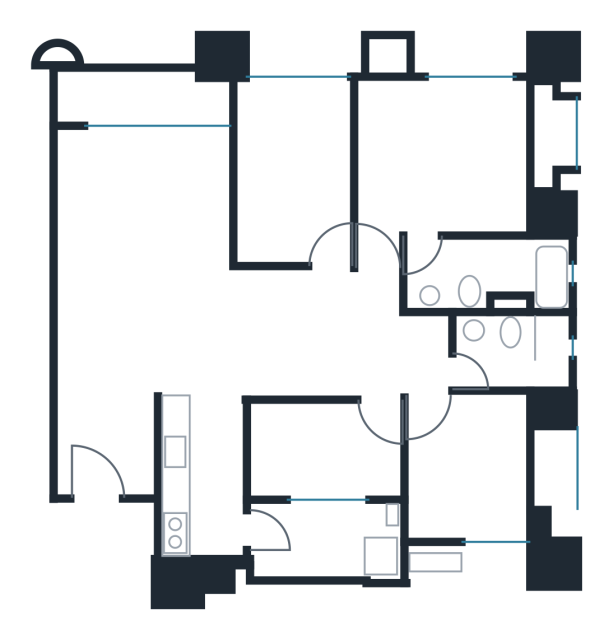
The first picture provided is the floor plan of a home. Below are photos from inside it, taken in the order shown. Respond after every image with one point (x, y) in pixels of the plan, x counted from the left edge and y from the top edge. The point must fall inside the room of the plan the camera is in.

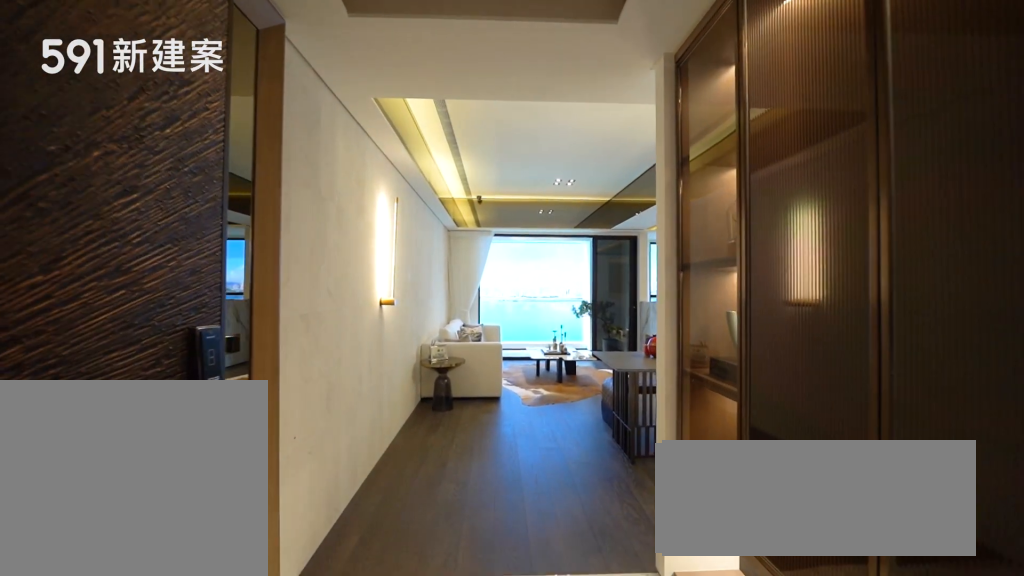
(108, 443)
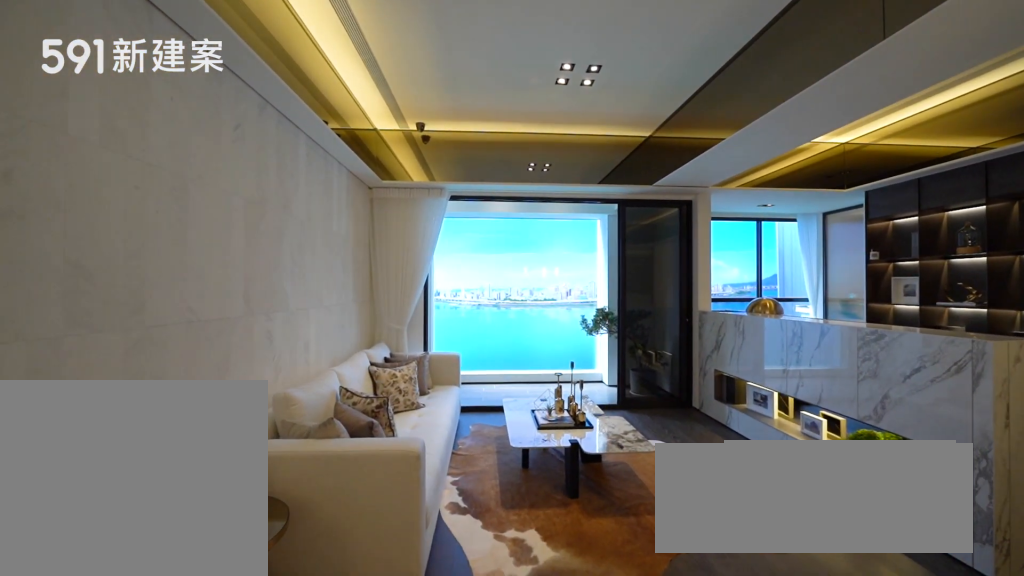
(143, 236)
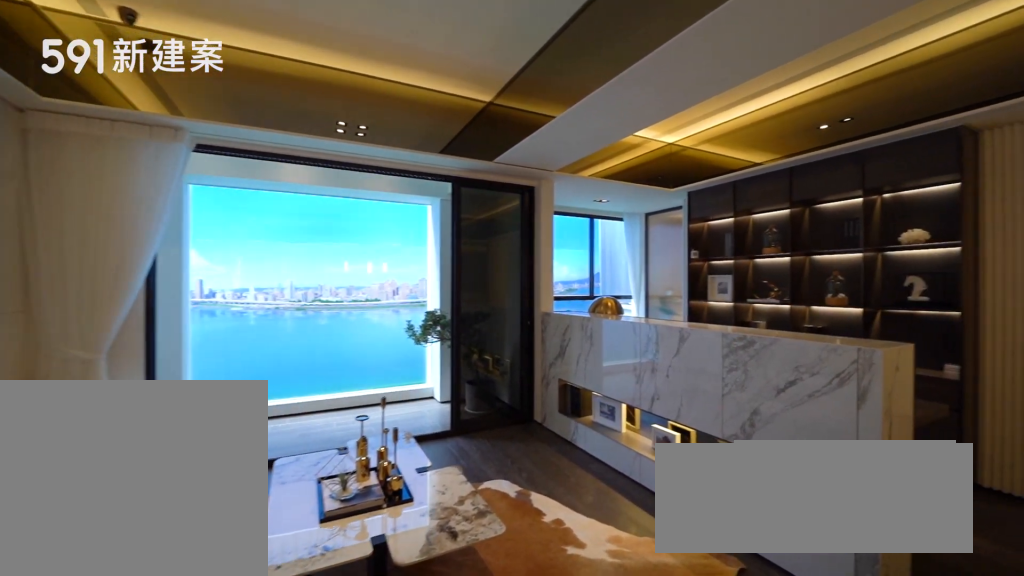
(143, 236)
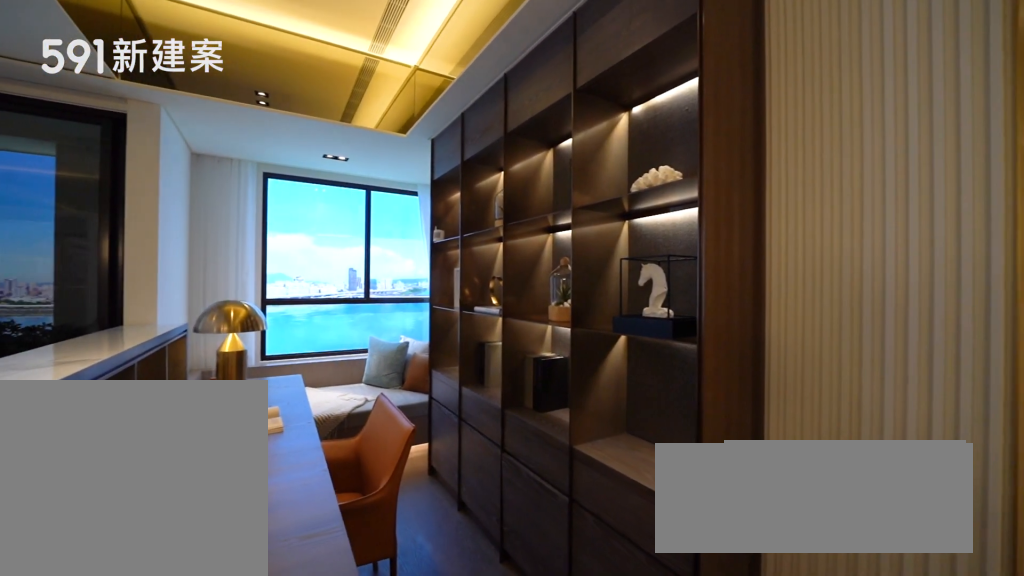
(293, 165)
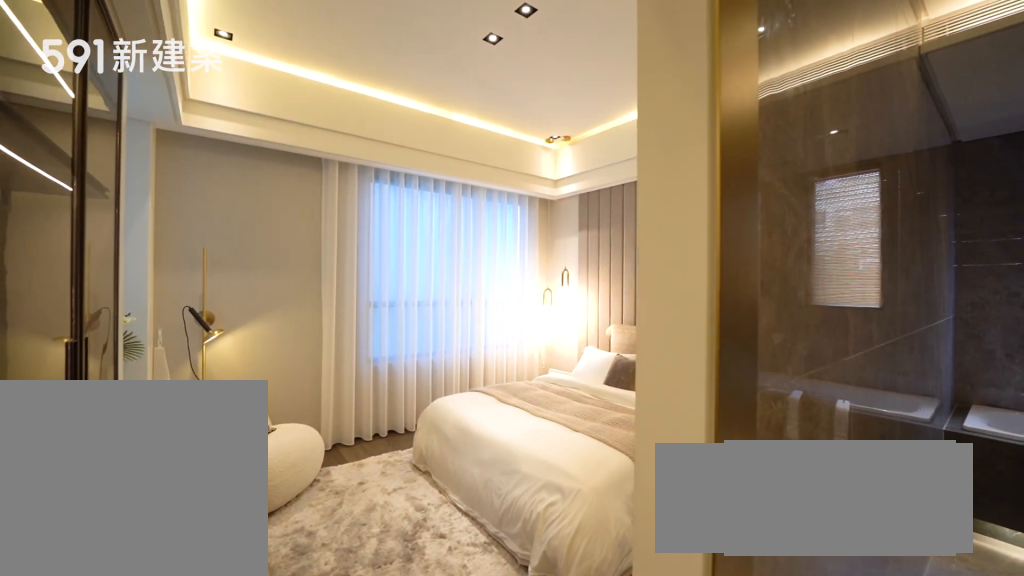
(446, 158)
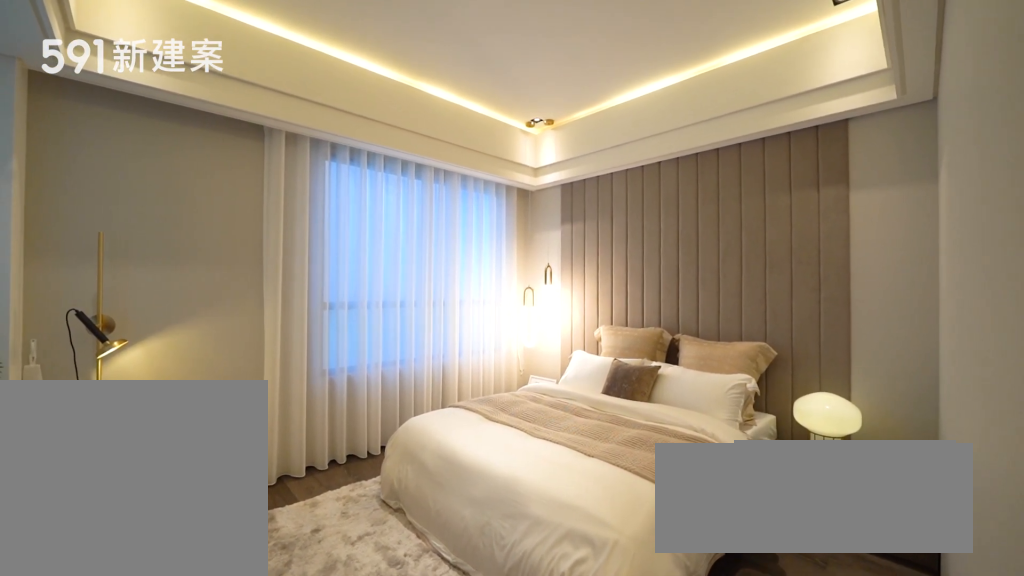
(446, 158)
